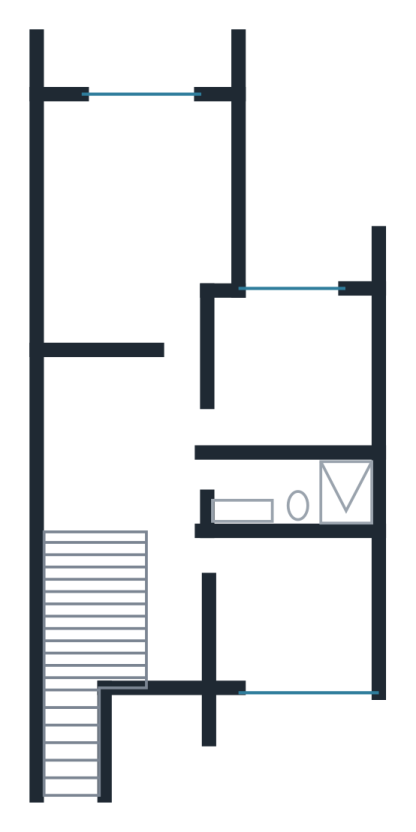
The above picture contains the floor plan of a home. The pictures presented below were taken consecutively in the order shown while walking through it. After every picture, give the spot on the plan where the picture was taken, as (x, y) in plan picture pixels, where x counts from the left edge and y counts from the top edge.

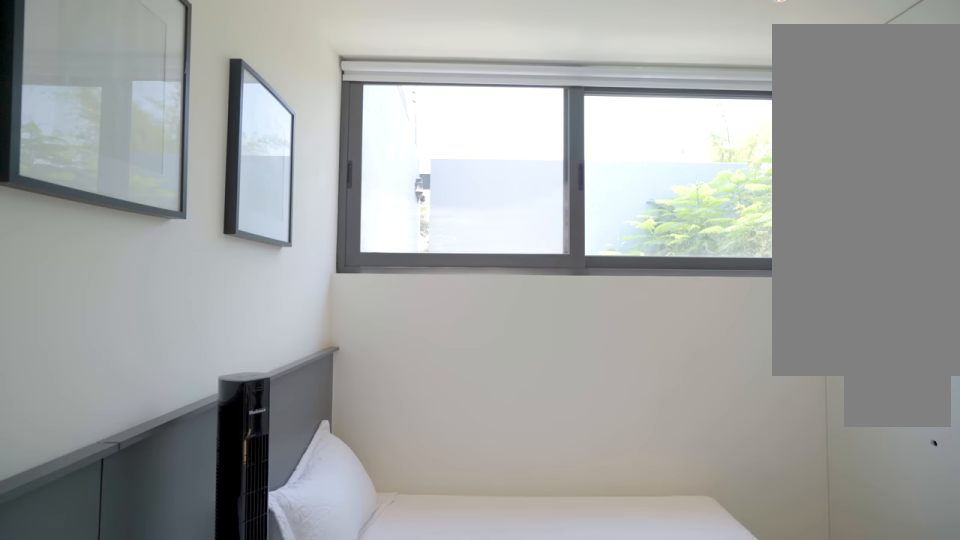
(250, 630)
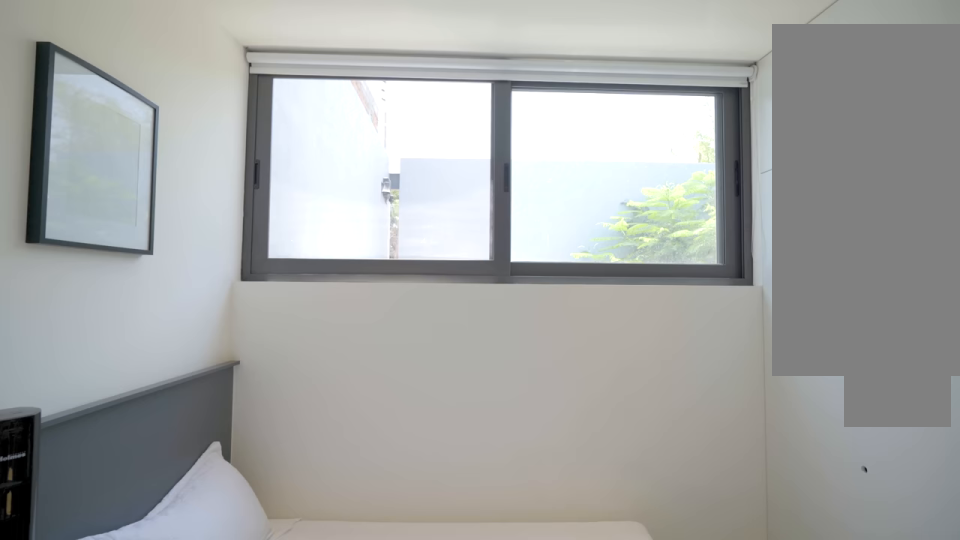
(250, 630)
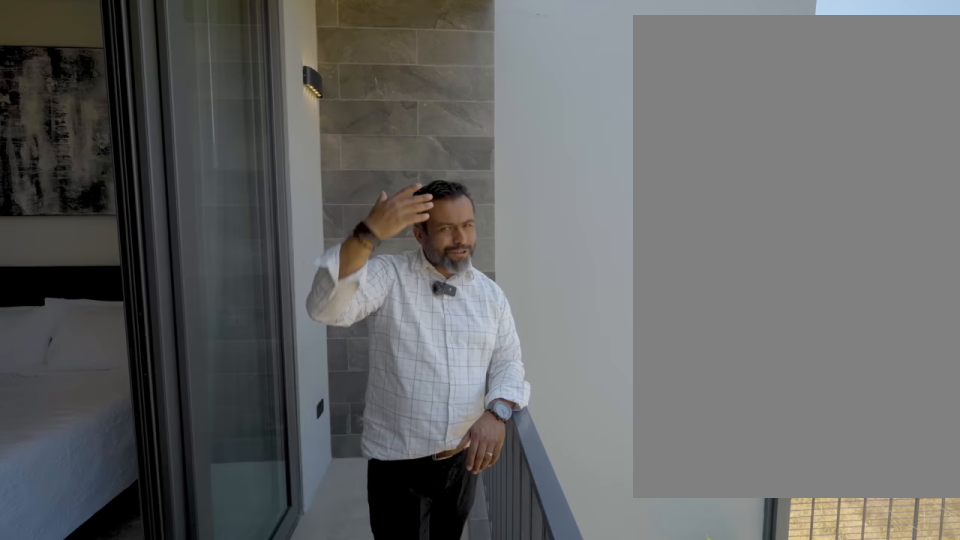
(156, 71)
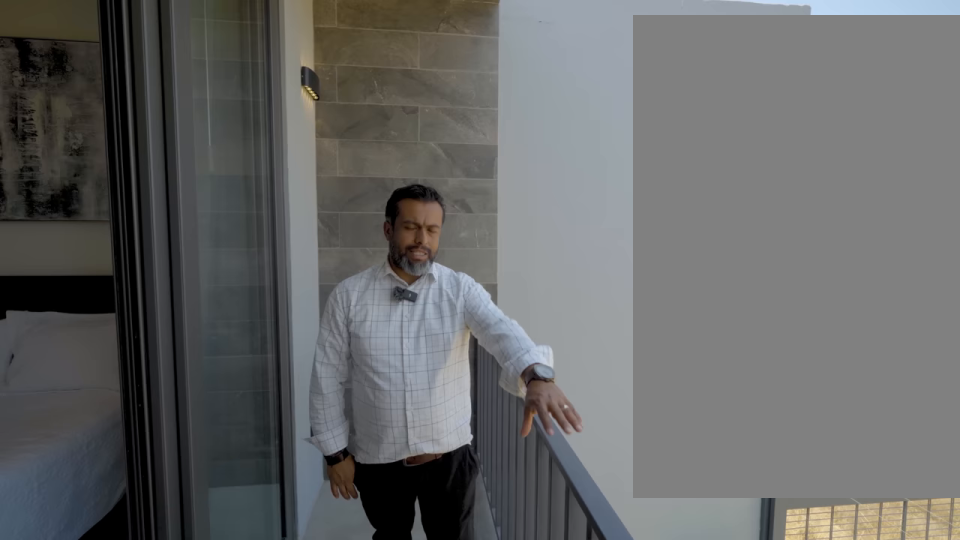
(157, 70)
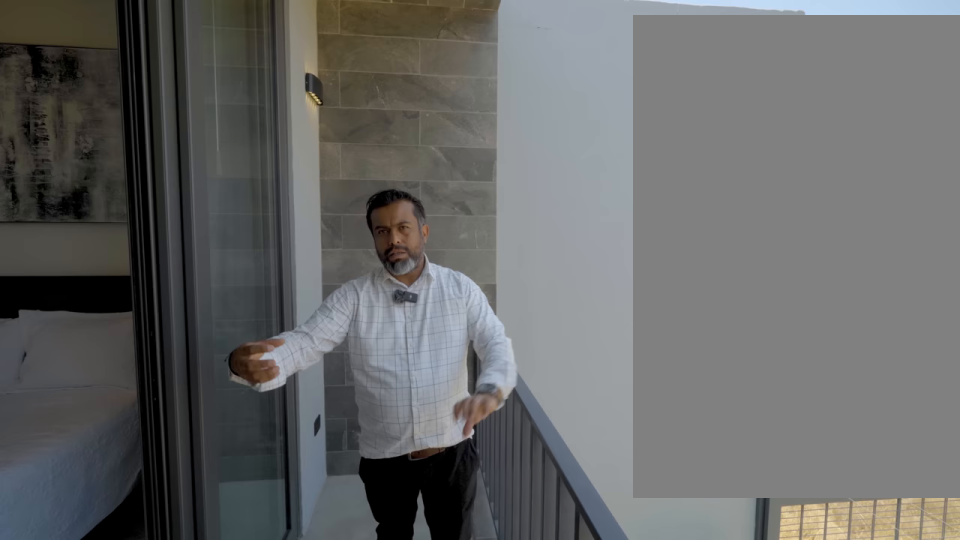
(156, 71)
